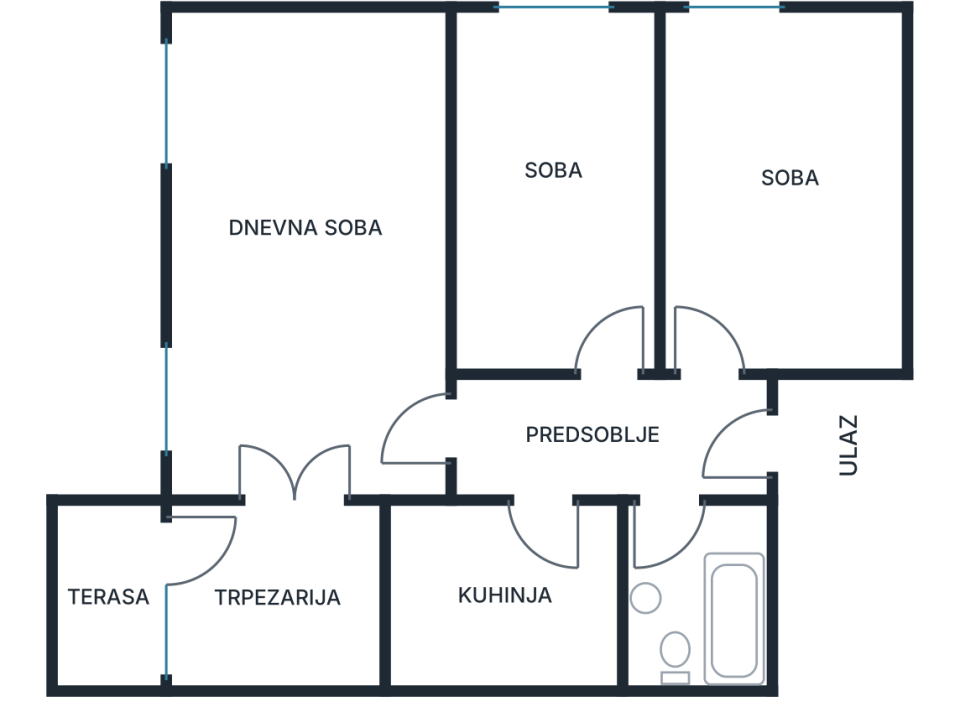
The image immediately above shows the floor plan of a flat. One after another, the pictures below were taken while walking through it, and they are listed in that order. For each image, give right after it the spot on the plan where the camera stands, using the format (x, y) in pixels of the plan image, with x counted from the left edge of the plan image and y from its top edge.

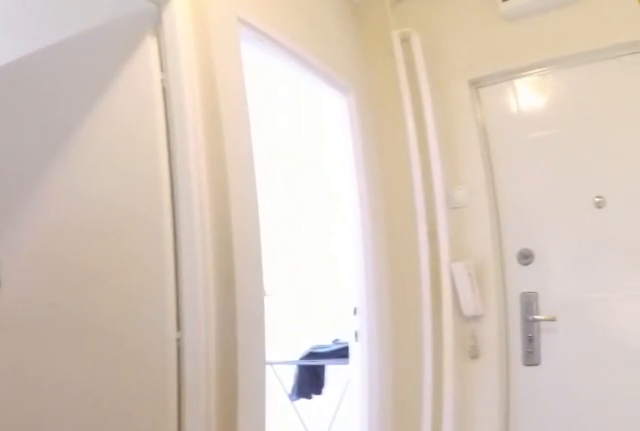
(539, 483)
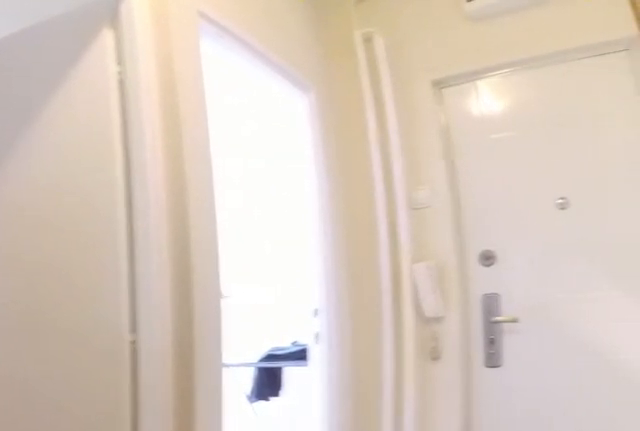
(536, 478)
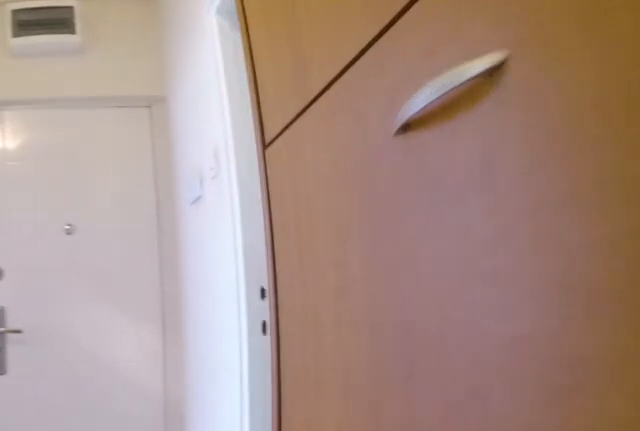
(536, 457)
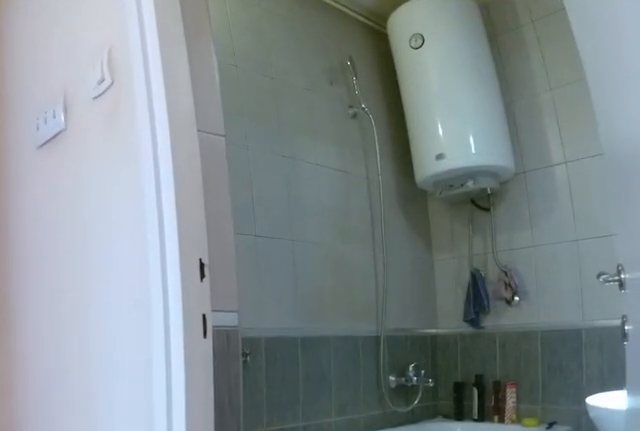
(613, 450)
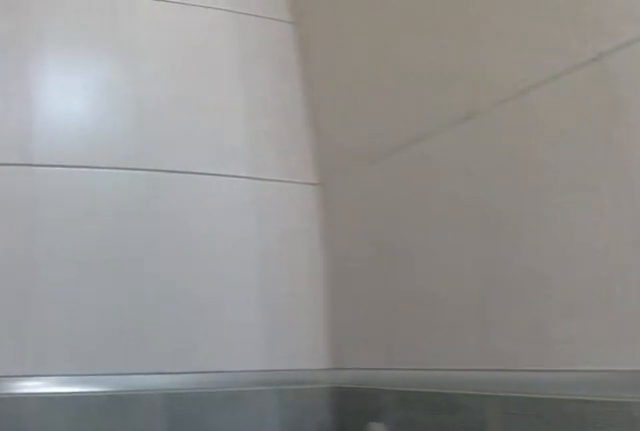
(656, 603)
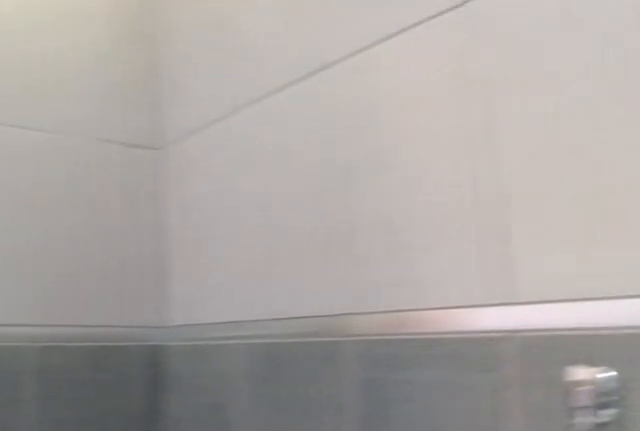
(646, 635)
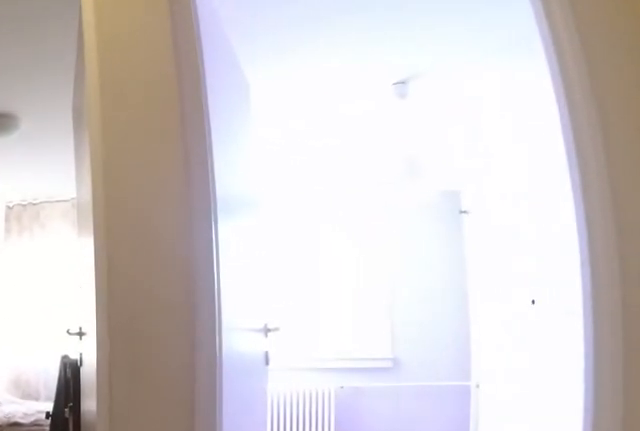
(660, 506)
